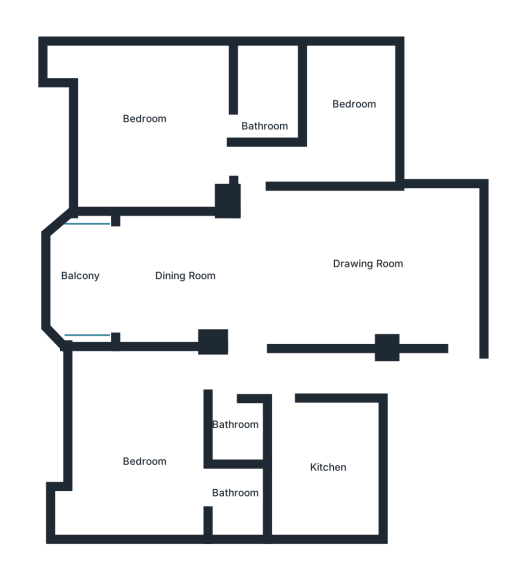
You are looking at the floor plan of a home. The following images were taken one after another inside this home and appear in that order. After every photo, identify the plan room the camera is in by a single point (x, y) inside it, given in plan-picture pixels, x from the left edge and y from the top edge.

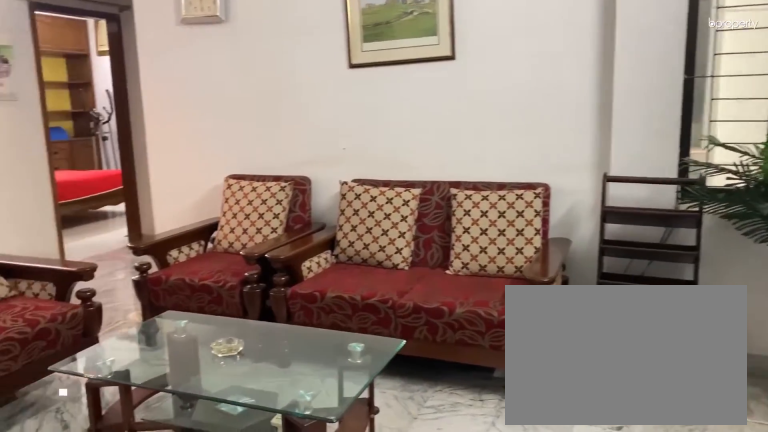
(350, 279)
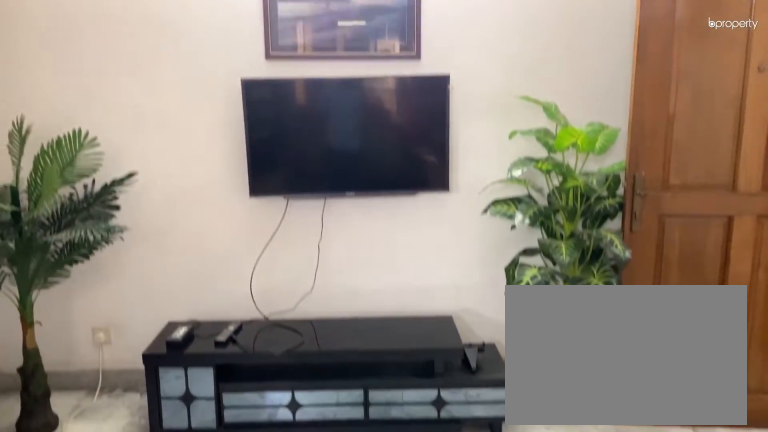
(350, 279)
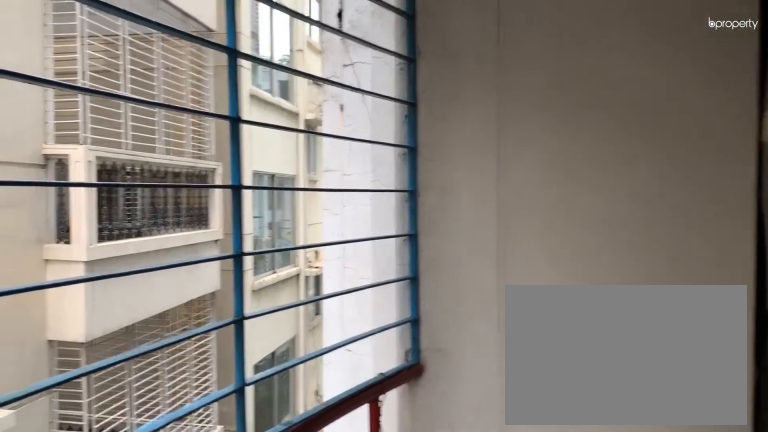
(80, 275)
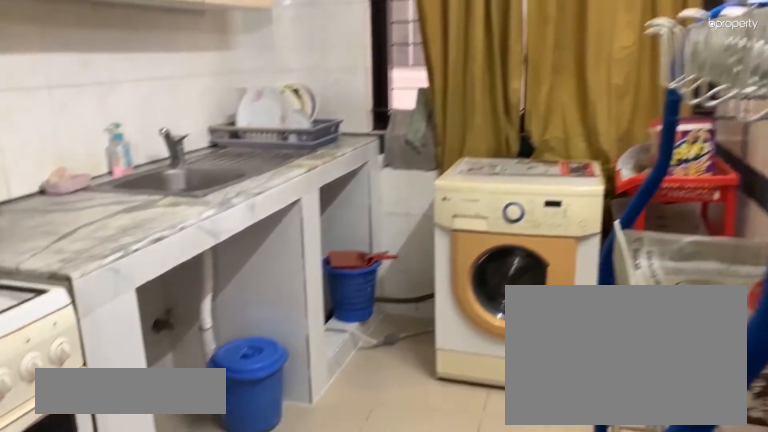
(324, 465)
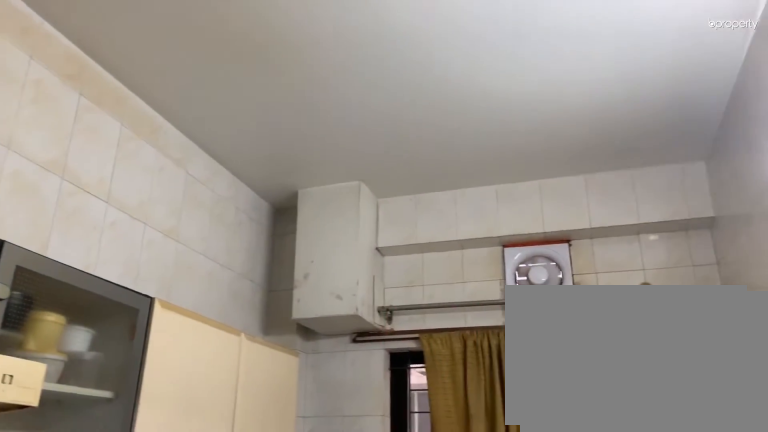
(324, 465)
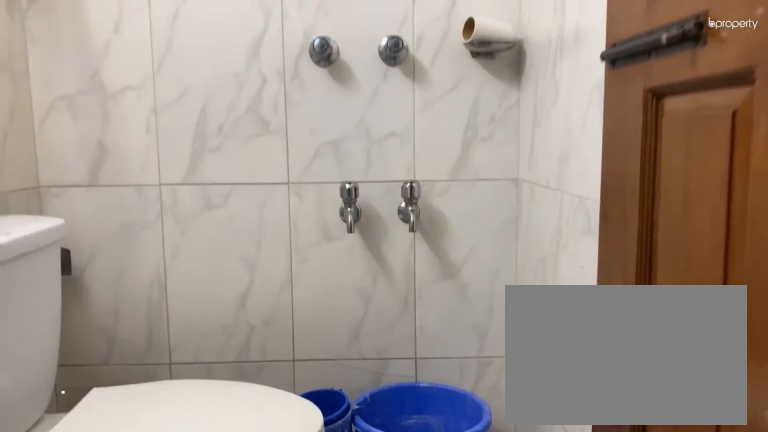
(237, 431)
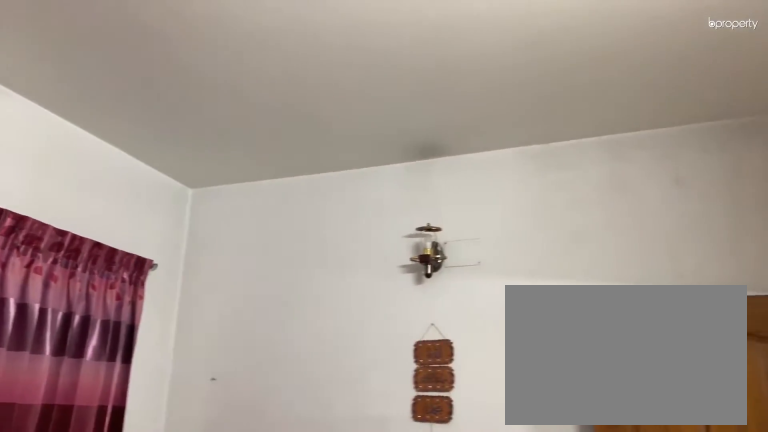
(148, 460)
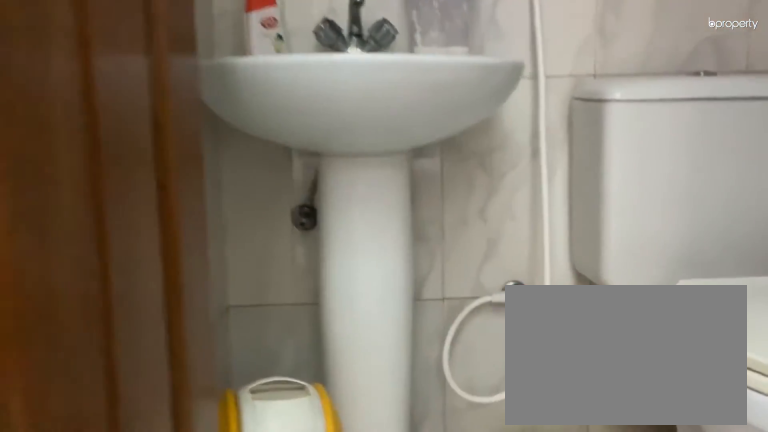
(239, 498)
